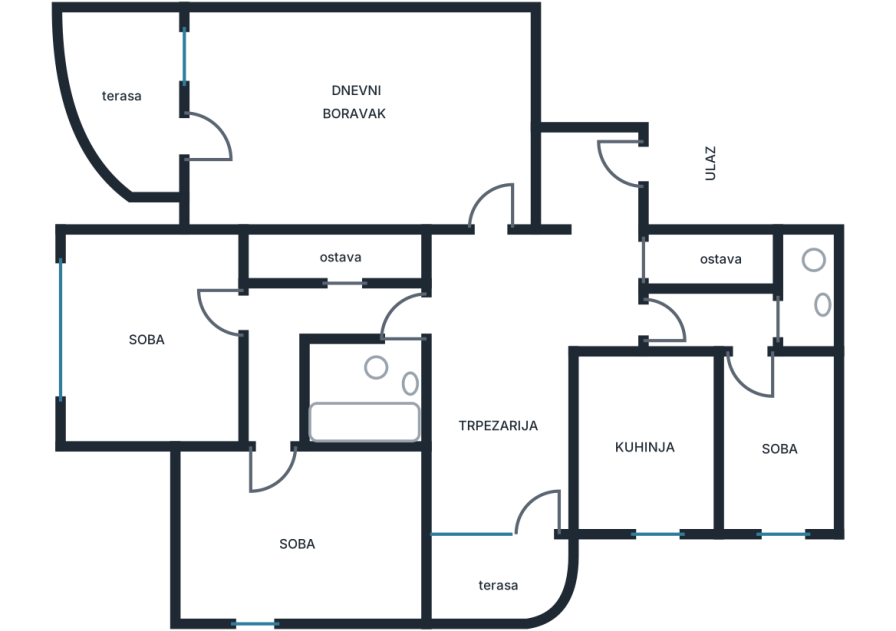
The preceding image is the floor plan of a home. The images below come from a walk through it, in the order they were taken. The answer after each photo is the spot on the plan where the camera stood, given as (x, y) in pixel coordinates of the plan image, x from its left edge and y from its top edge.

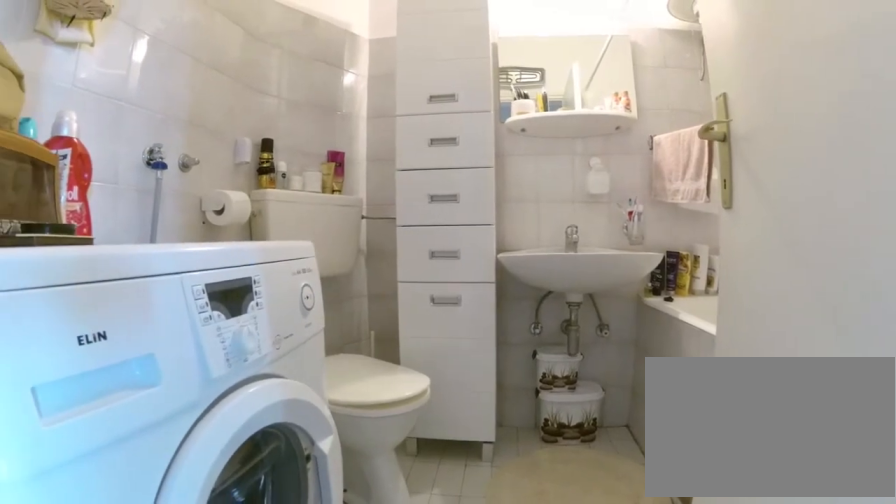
(280, 394)
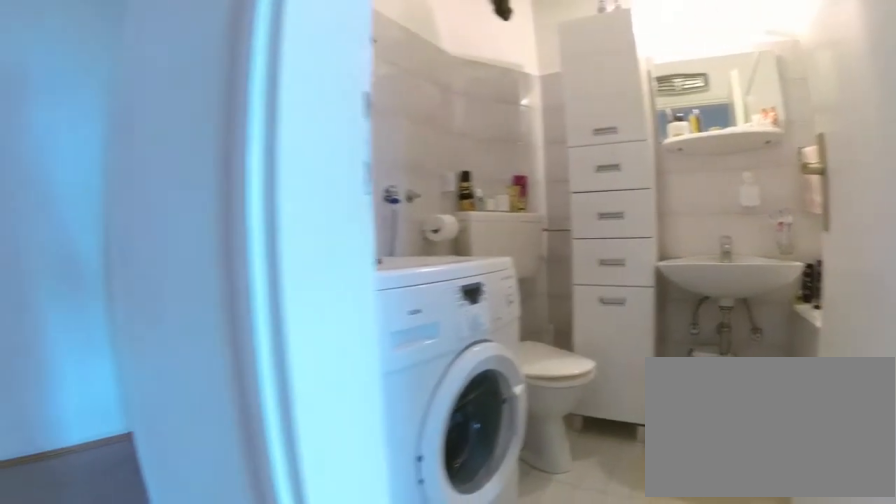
(272, 416)
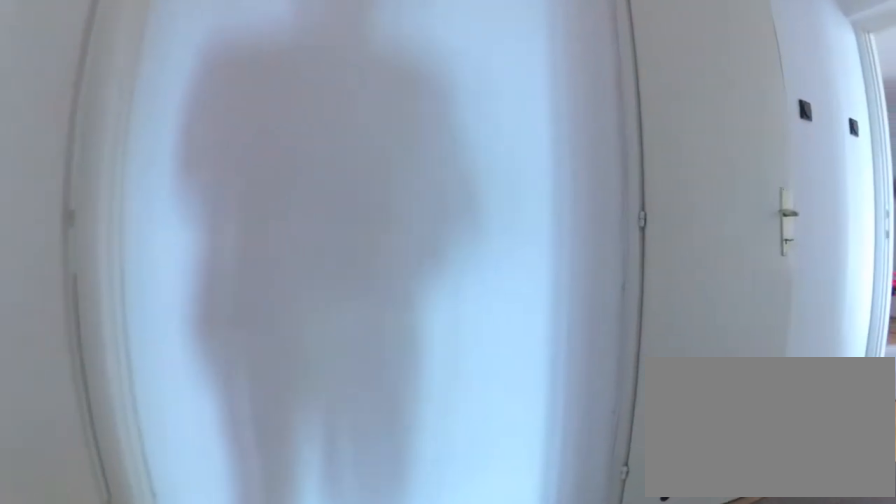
(274, 358)
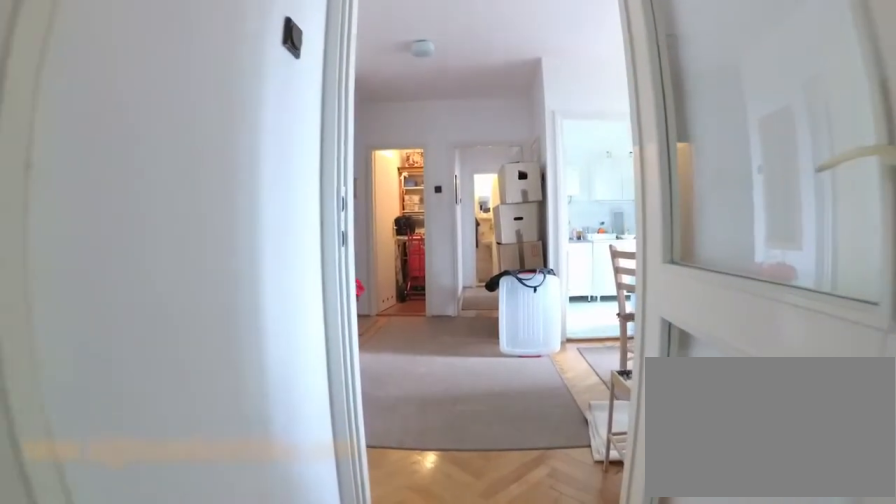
(312, 315)
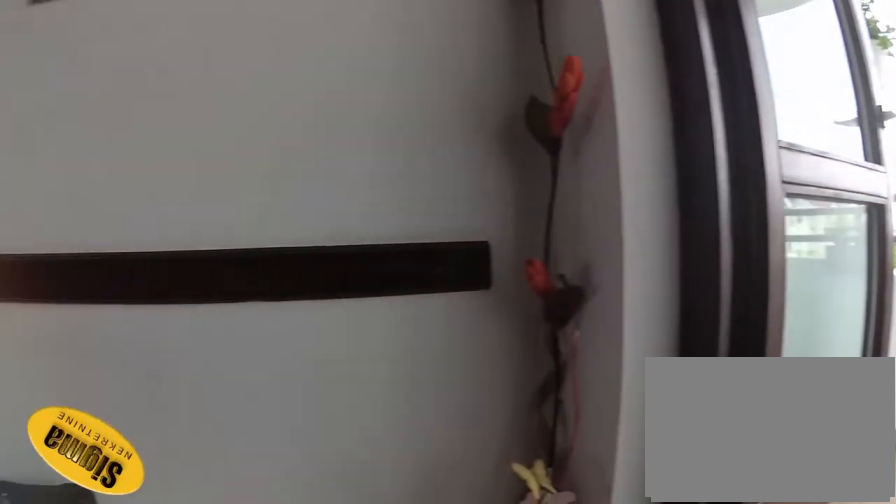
(499, 481)
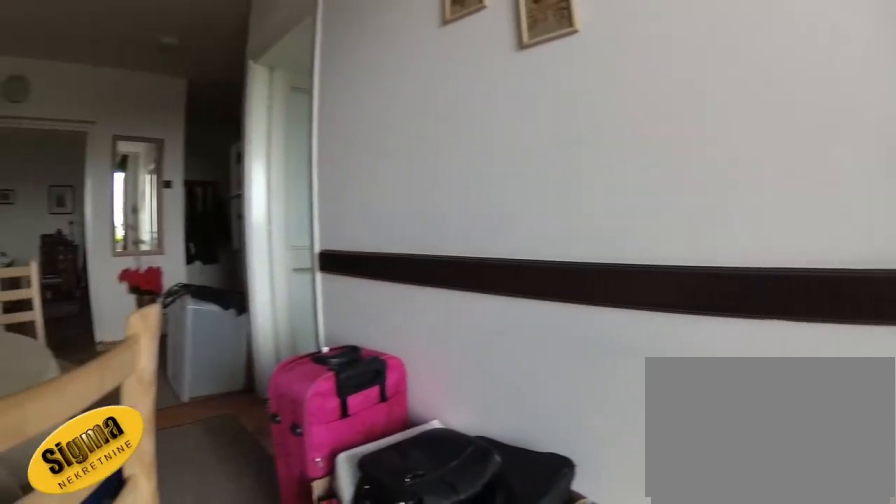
(492, 494)
